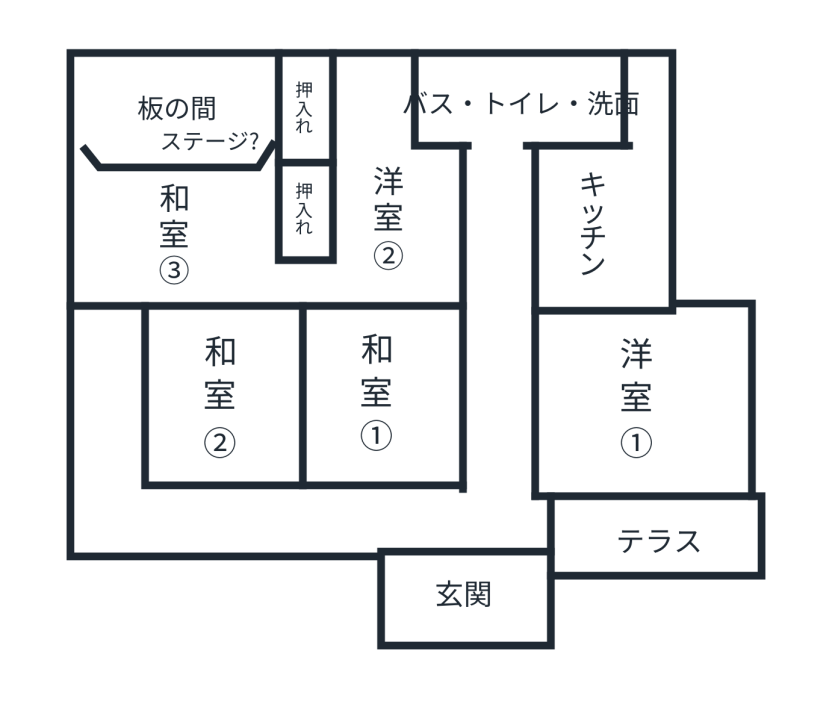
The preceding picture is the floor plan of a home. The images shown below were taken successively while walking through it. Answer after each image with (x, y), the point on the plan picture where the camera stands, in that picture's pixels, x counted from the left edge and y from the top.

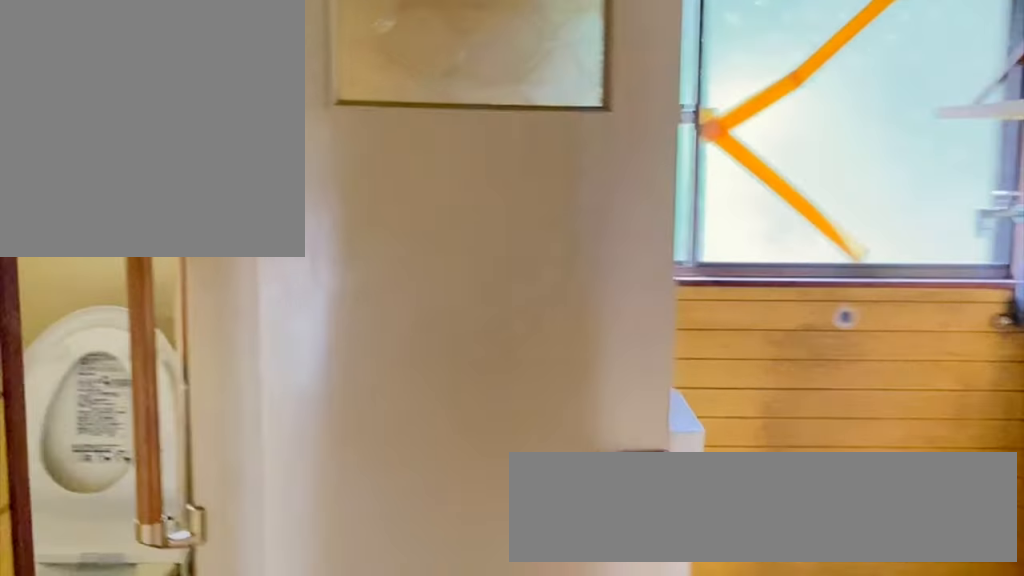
(497, 149)
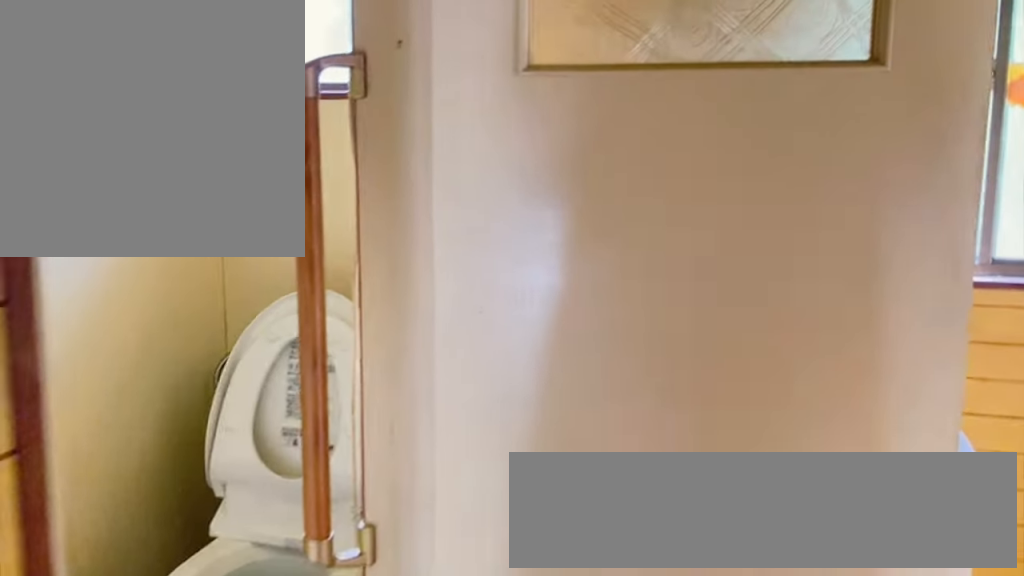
(498, 137)
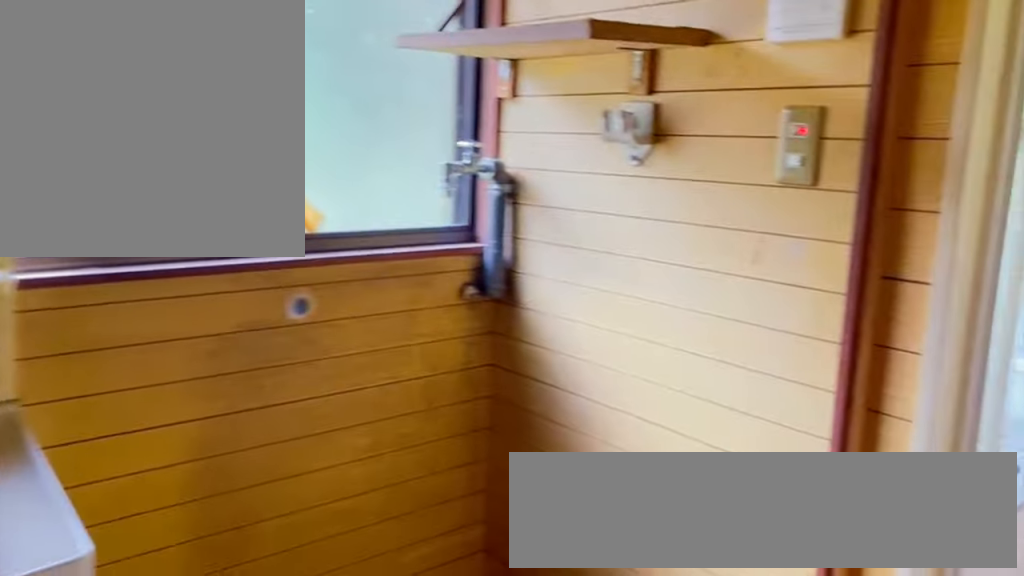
(498, 114)
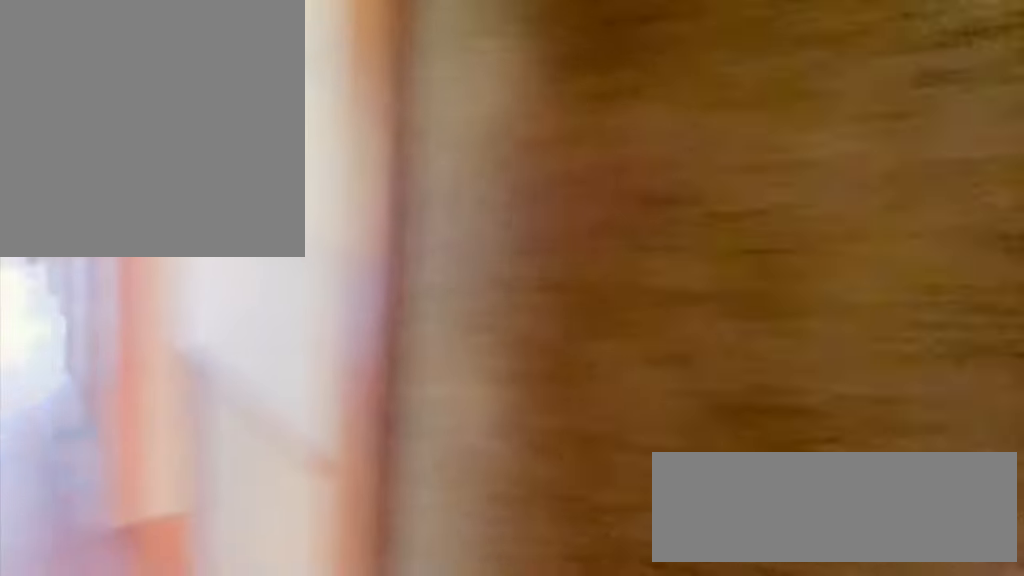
(508, 120)
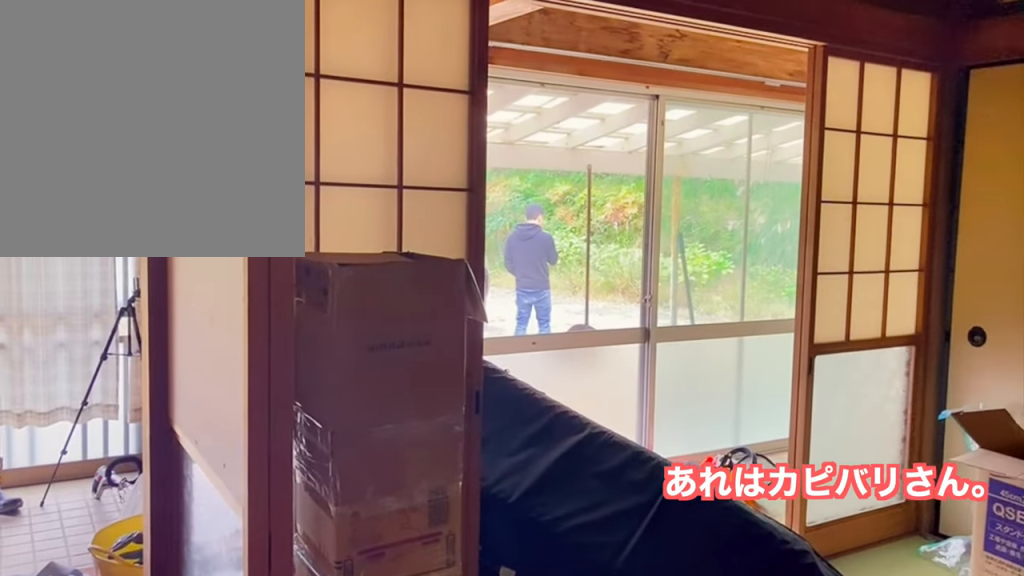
(514, 450)
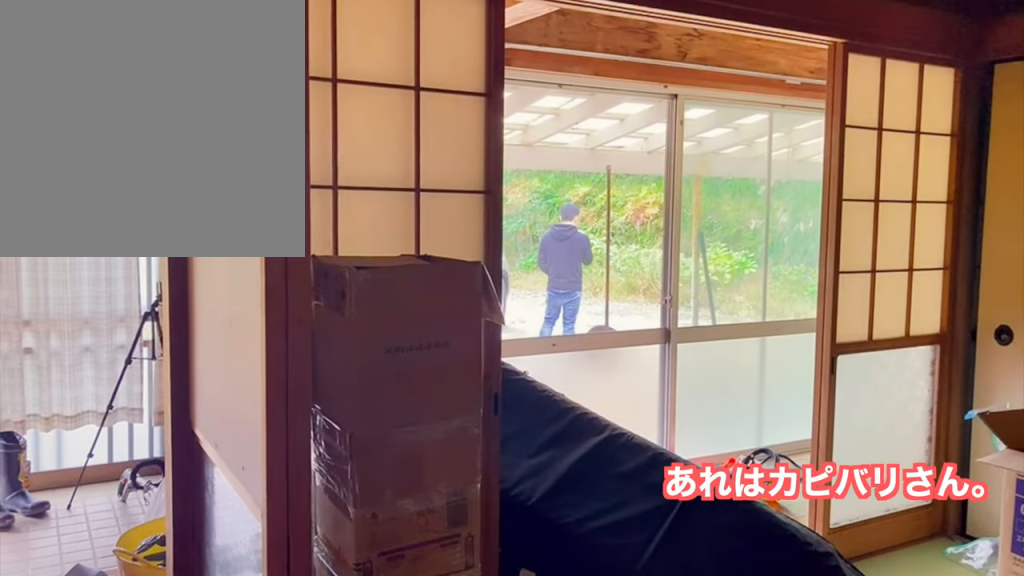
(512, 458)
